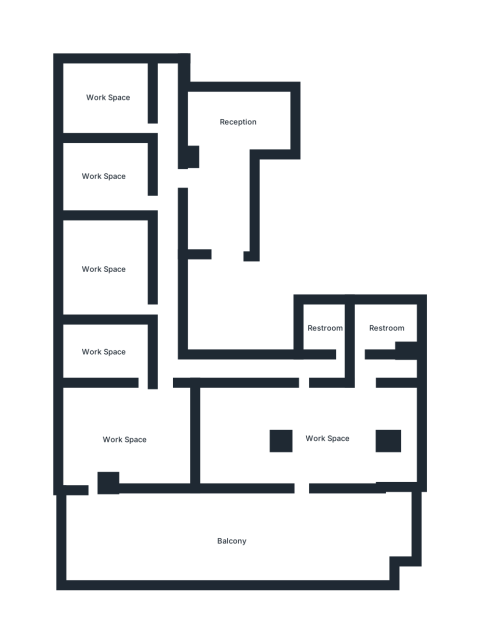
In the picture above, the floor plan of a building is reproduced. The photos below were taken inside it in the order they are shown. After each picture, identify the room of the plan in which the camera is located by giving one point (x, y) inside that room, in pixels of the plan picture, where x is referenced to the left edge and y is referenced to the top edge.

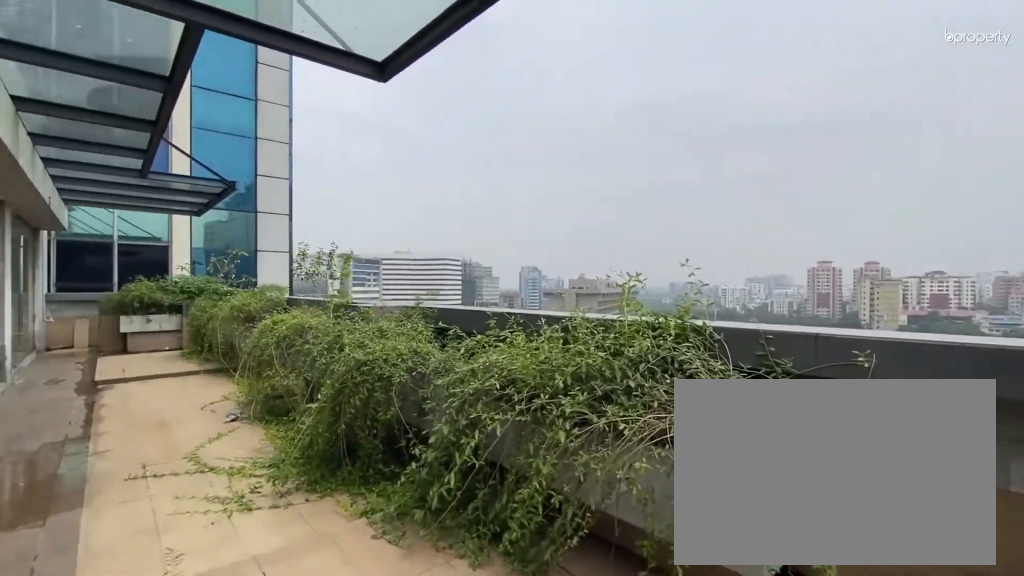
(134, 546)
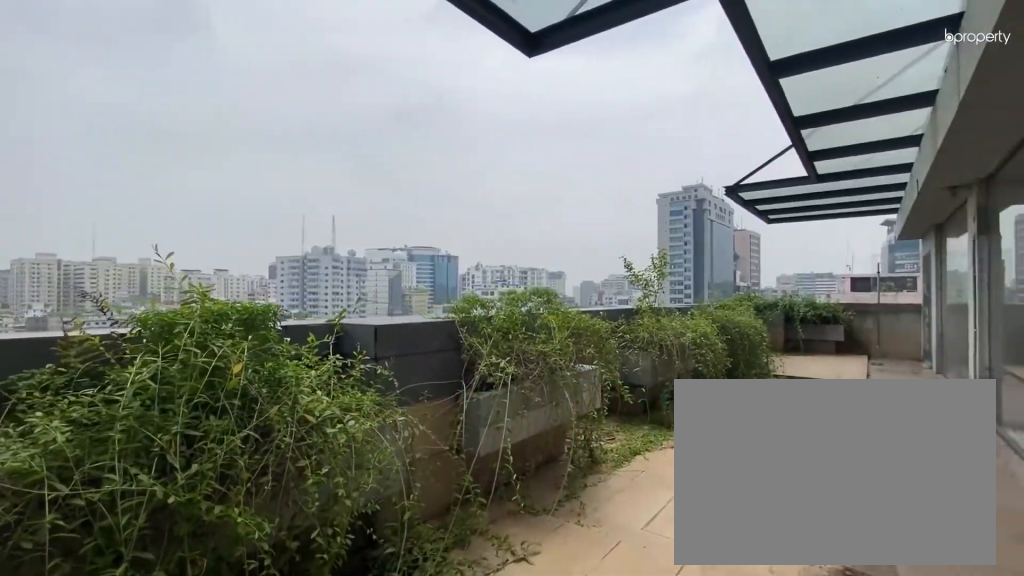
(280, 547)
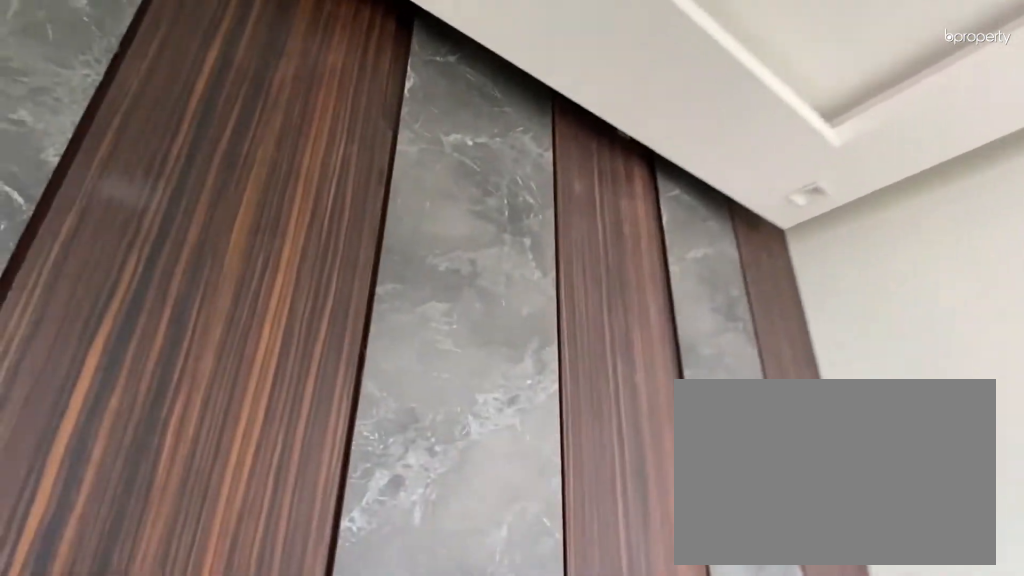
(103, 352)
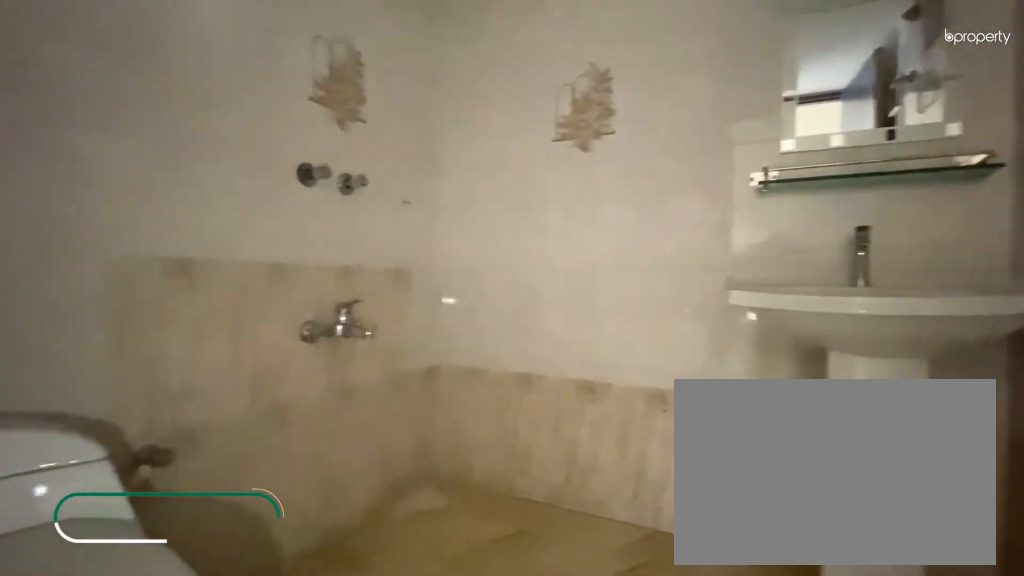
(328, 330)
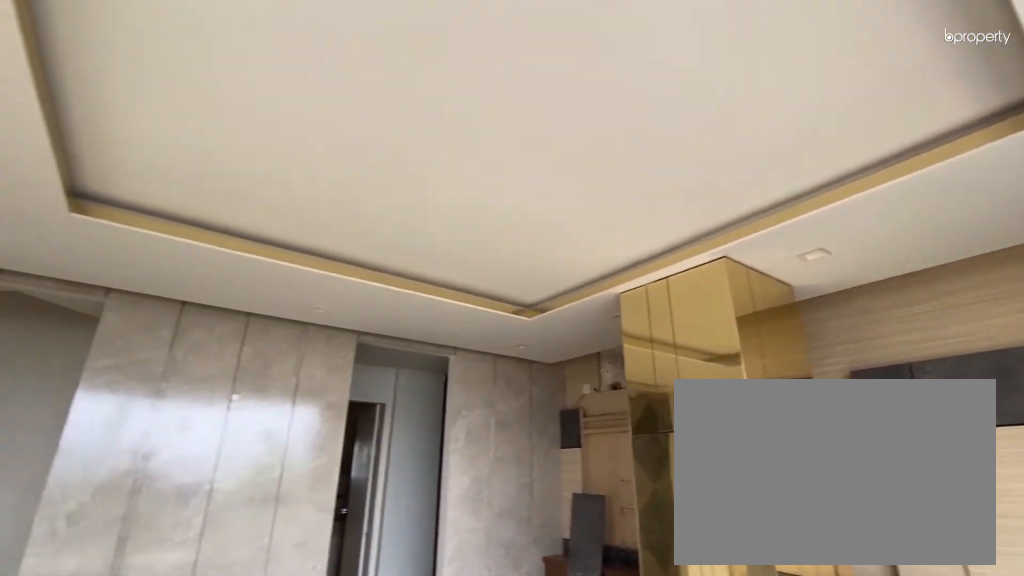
(313, 434)
